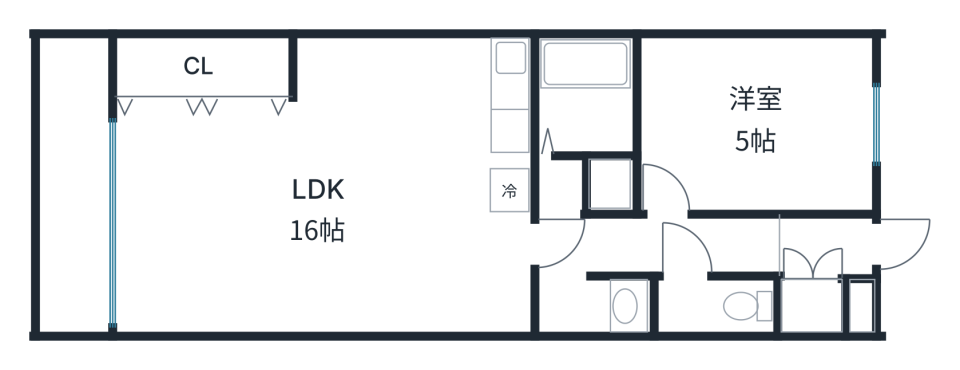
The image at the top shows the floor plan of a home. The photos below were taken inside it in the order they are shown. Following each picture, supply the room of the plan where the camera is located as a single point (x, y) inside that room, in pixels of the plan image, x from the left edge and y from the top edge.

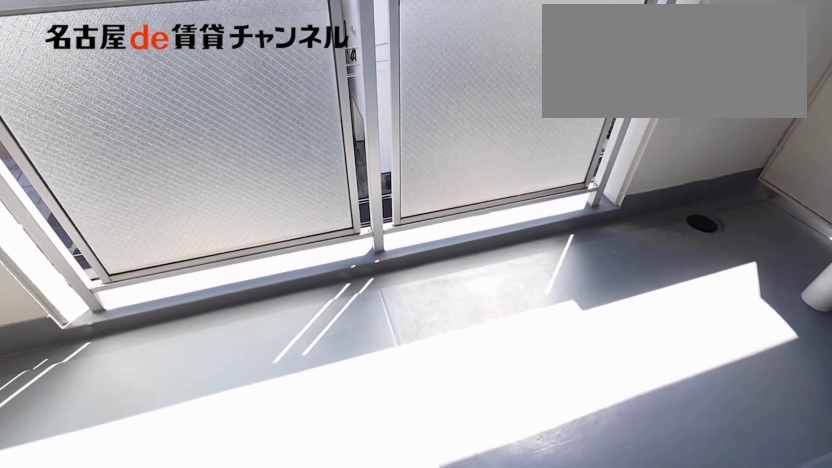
(74, 185)
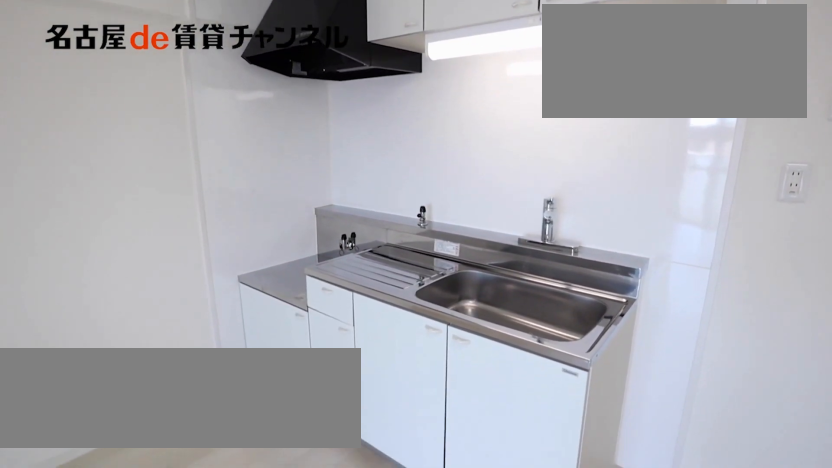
(501, 119)
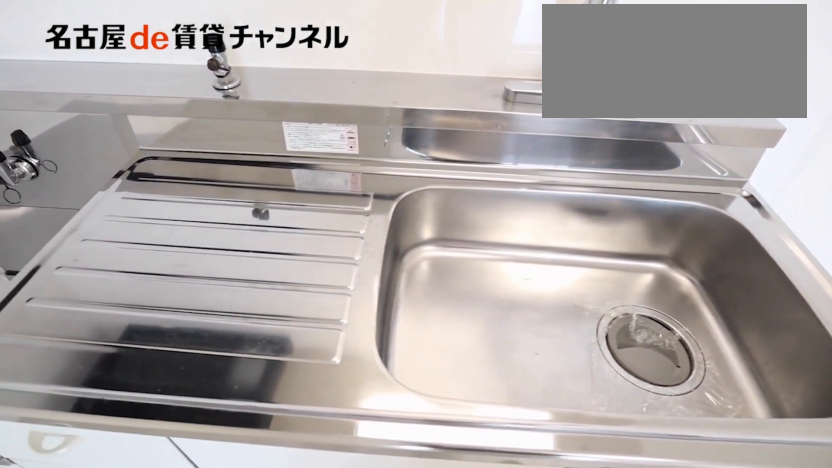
(501, 119)
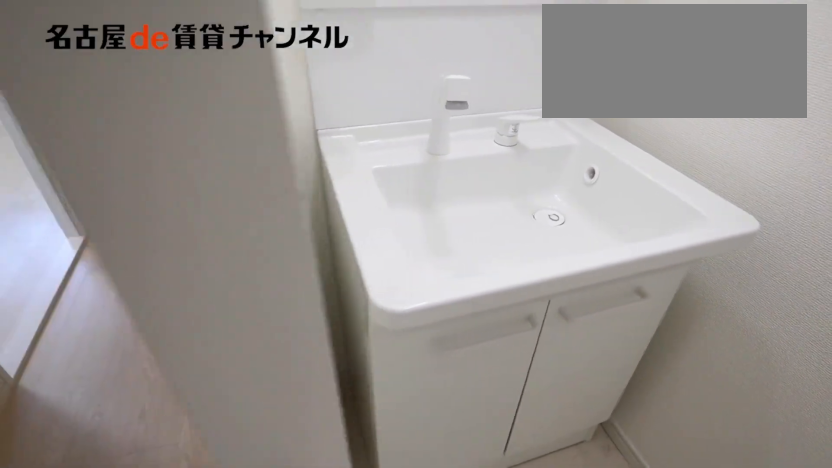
(595, 303)
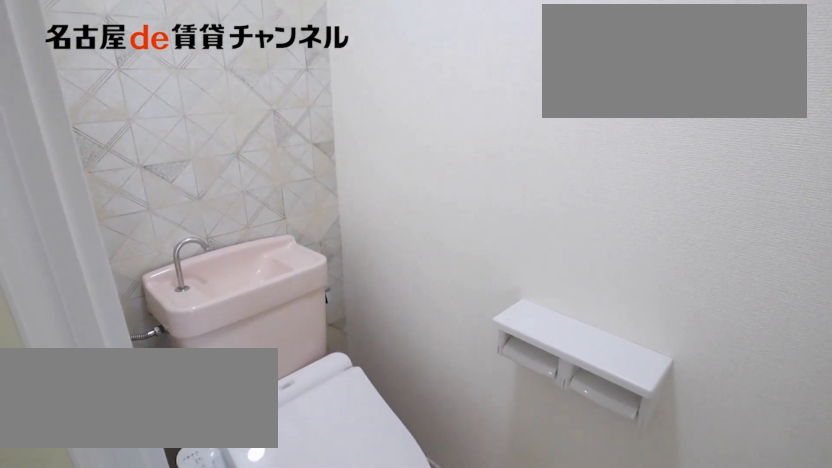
(716, 303)
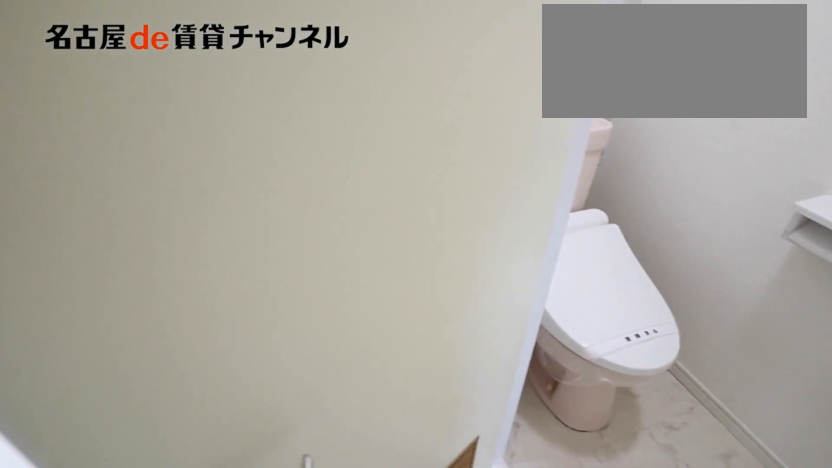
(716, 303)
